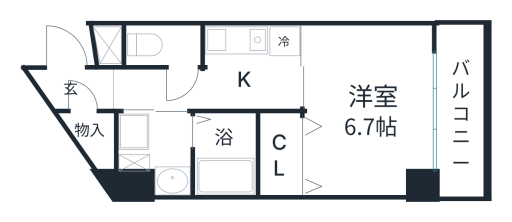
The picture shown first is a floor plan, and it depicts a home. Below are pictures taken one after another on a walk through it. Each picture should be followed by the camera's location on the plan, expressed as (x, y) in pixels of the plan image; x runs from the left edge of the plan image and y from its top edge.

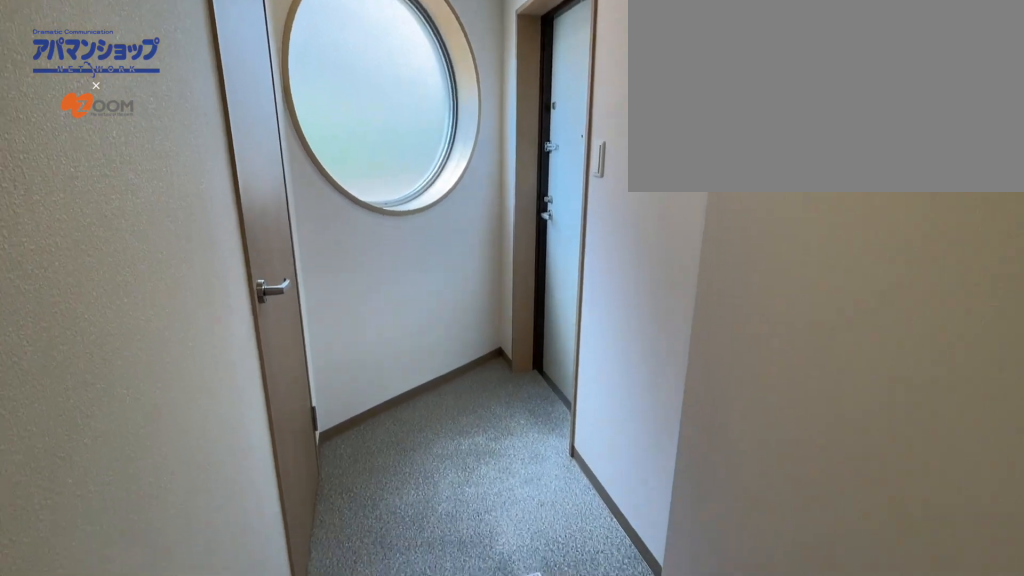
(119, 87)
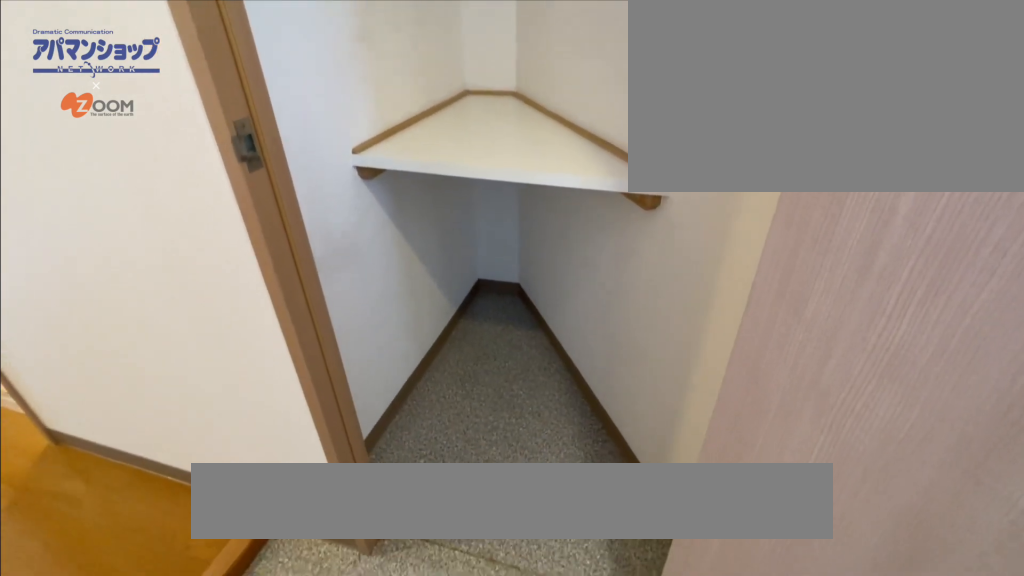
(80, 70)
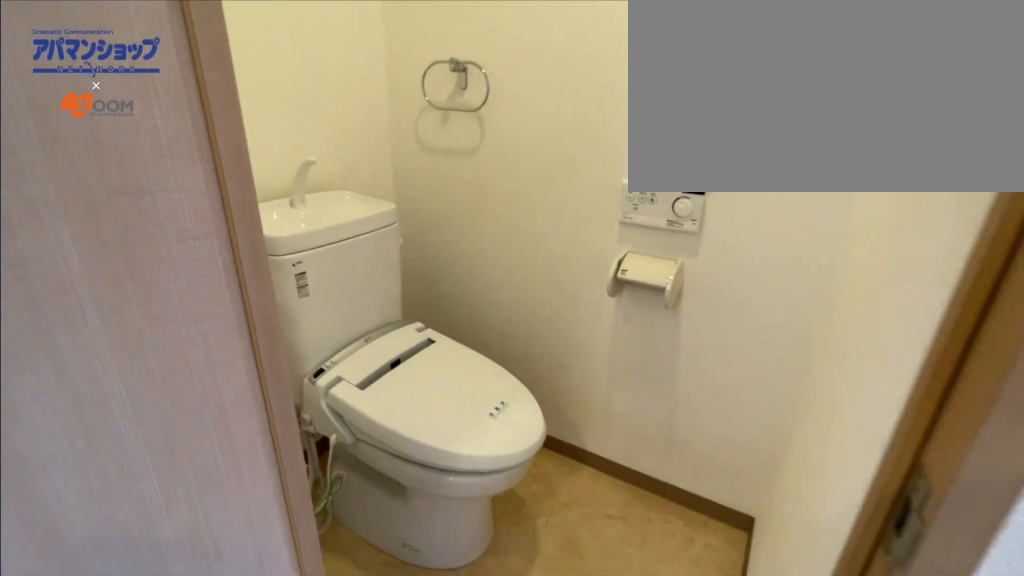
(202, 77)
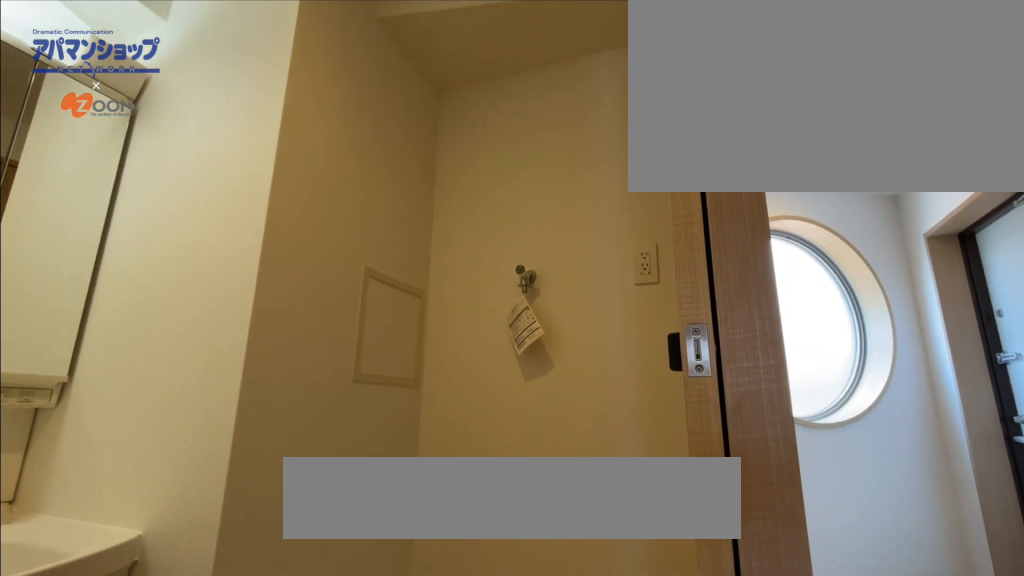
(171, 89)
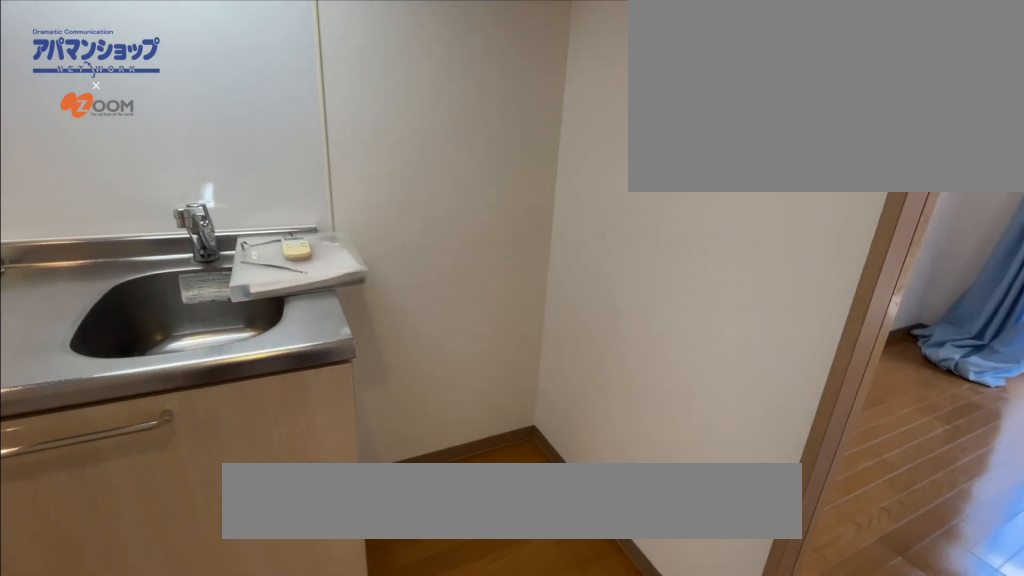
(205, 87)
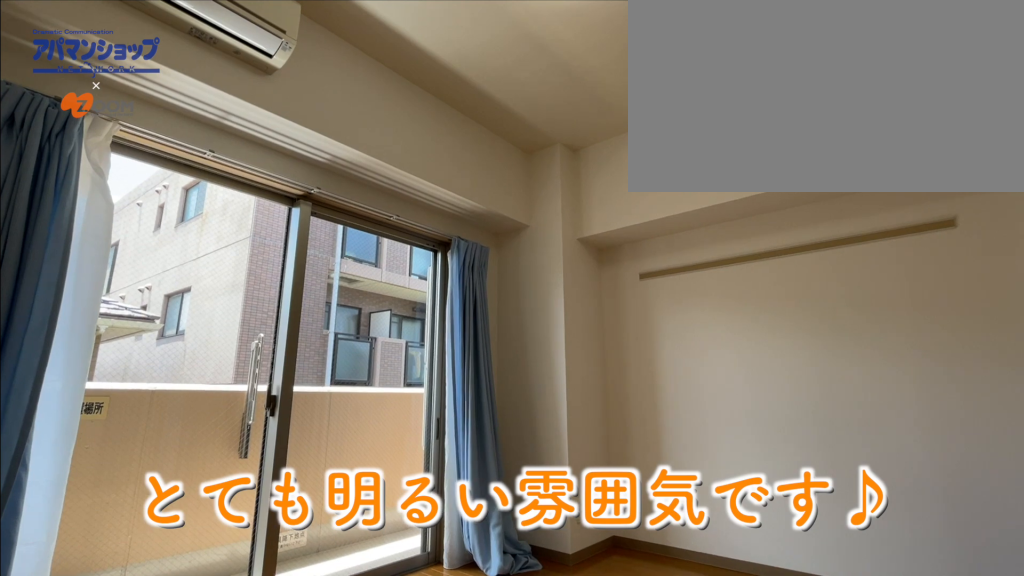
(318, 38)
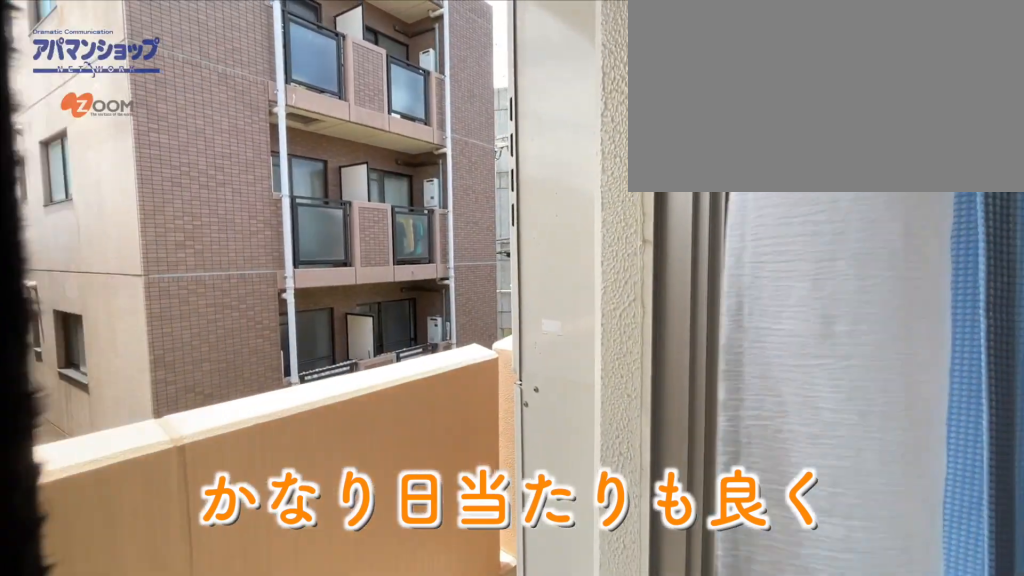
(421, 121)
